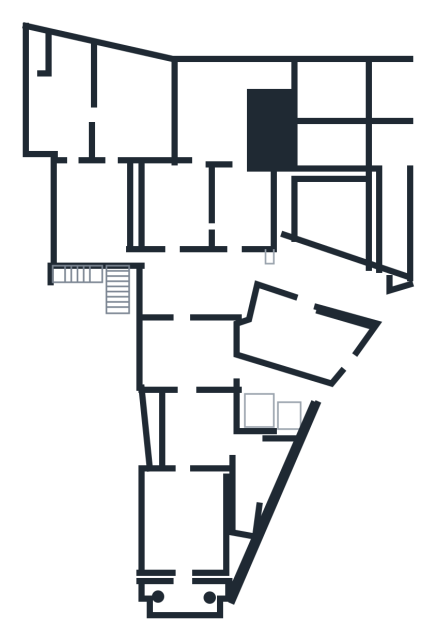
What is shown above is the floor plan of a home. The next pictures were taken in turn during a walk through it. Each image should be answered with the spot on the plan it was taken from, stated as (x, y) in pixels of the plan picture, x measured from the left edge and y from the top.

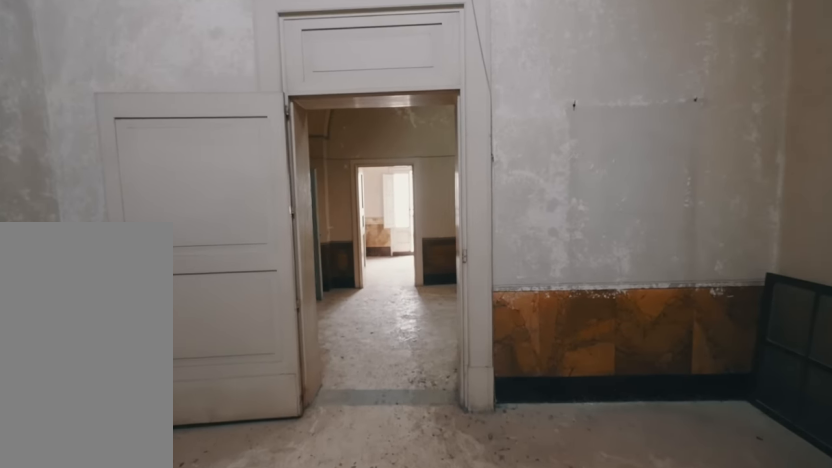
(187, 360)
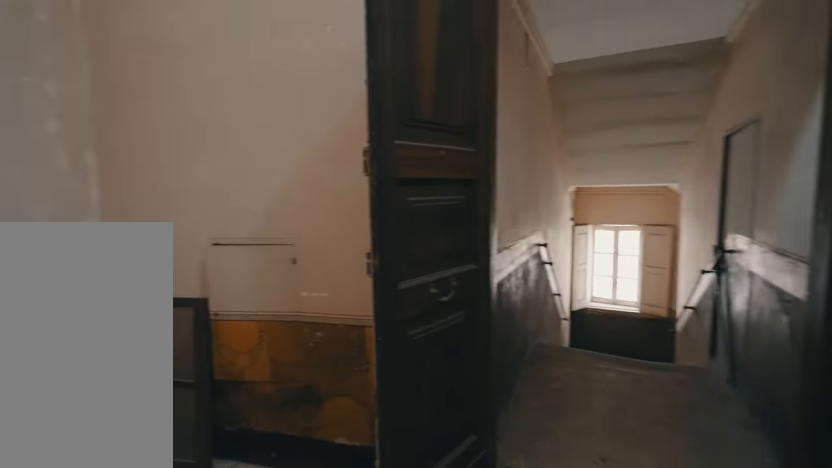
(187, 360)
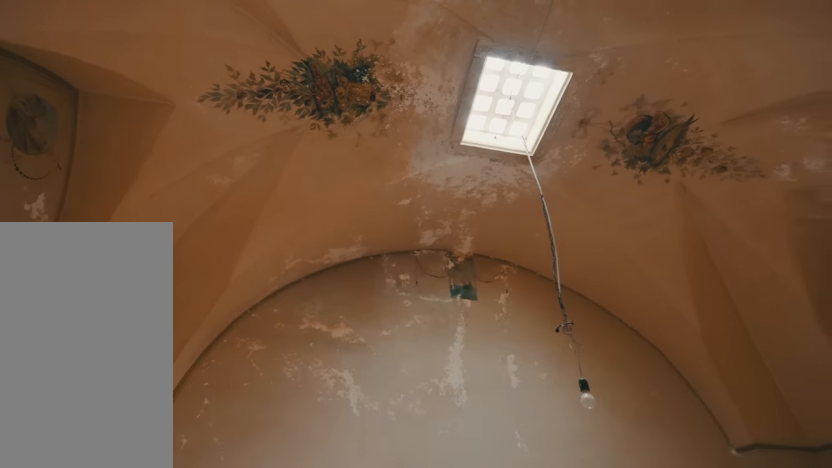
(198, 289)
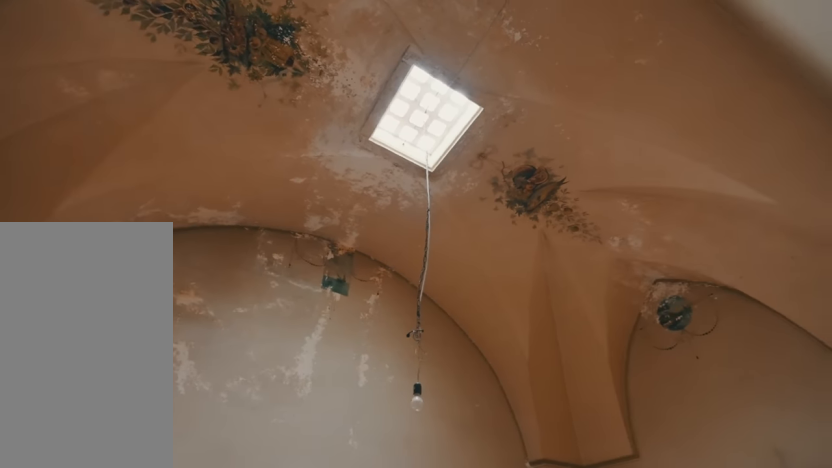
(198, 289)
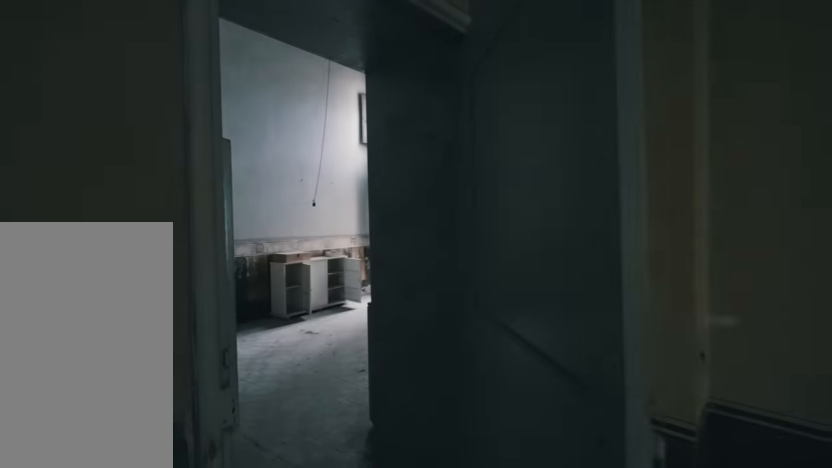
(196, 288)
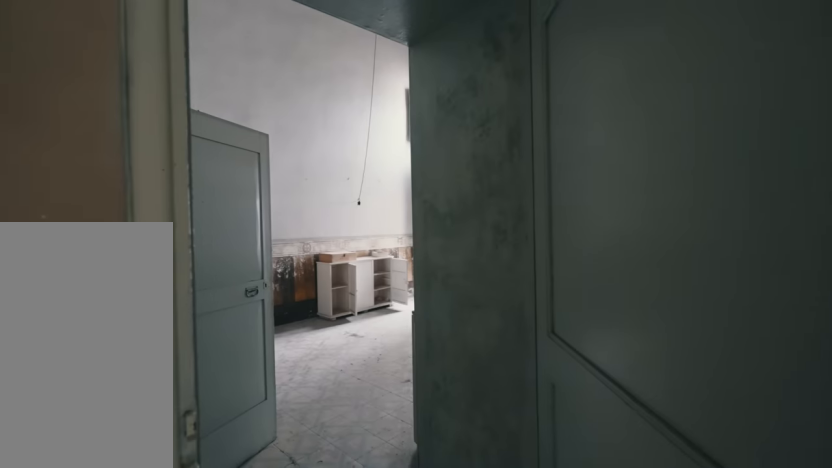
(184, 280)
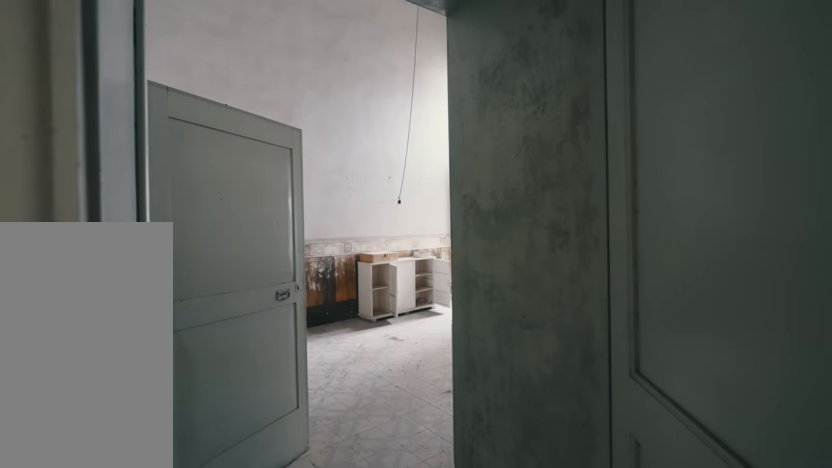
(170, 270)
